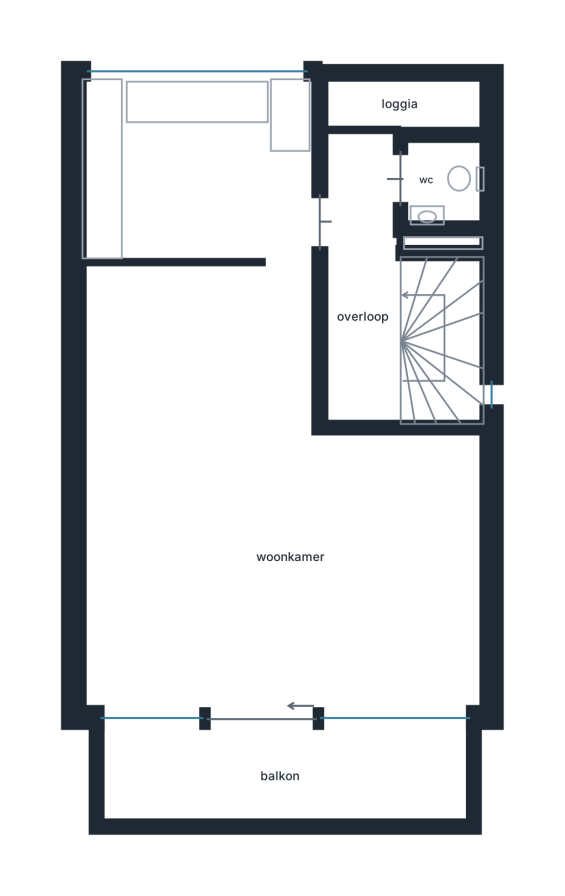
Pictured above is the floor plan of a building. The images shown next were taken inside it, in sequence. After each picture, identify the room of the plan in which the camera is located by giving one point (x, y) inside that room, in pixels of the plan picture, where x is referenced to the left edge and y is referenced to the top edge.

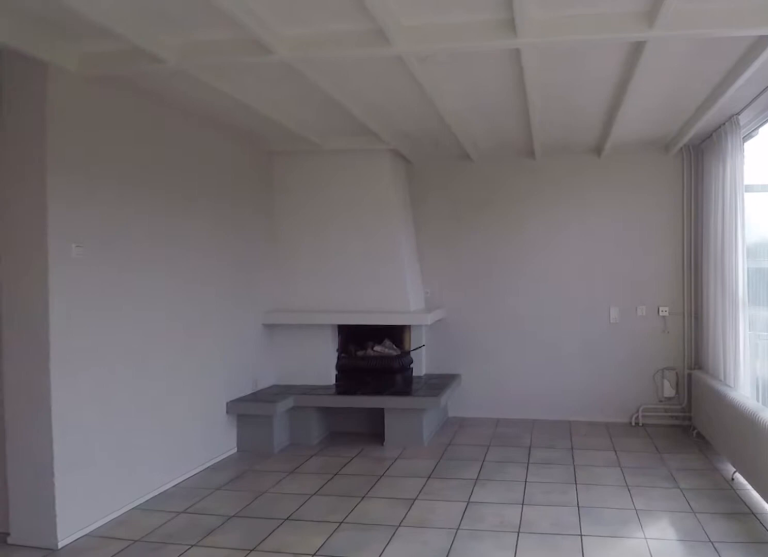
(413, 578)
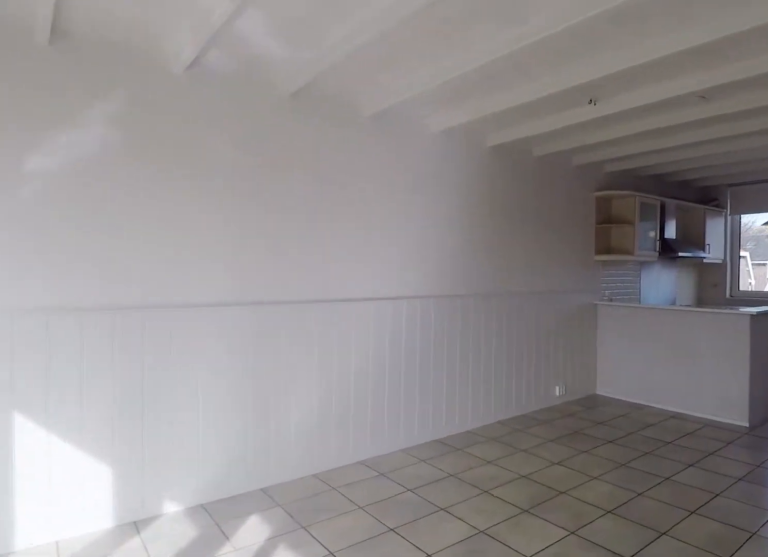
(258, 509)
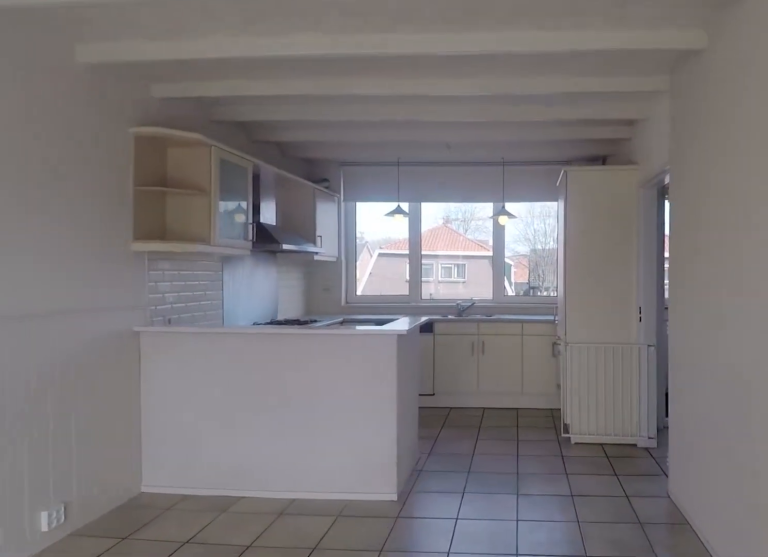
(260, 517)
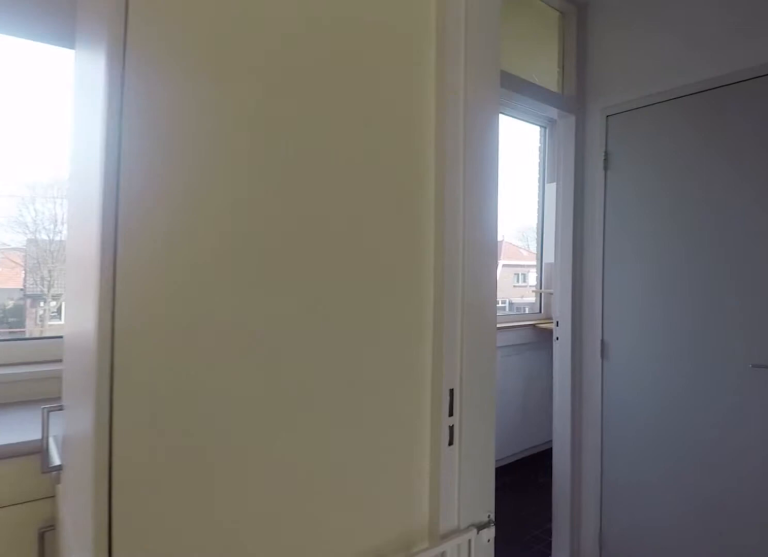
(173, 131)
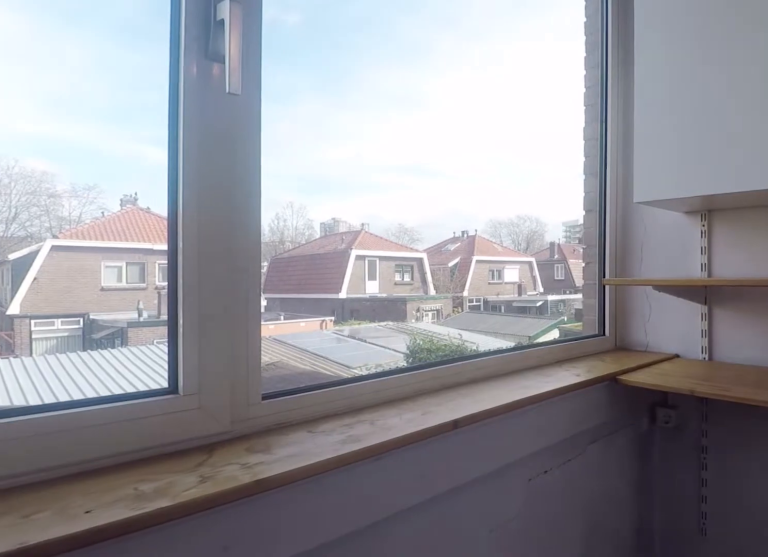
(403, 106)
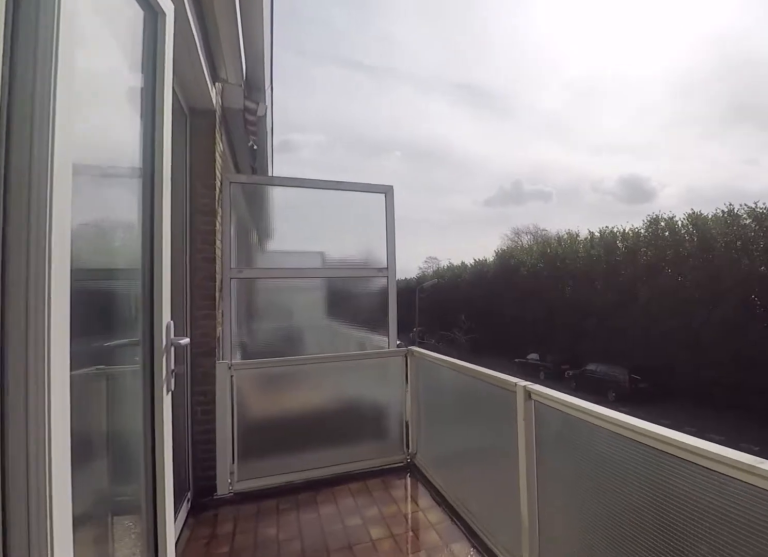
(284, 774)
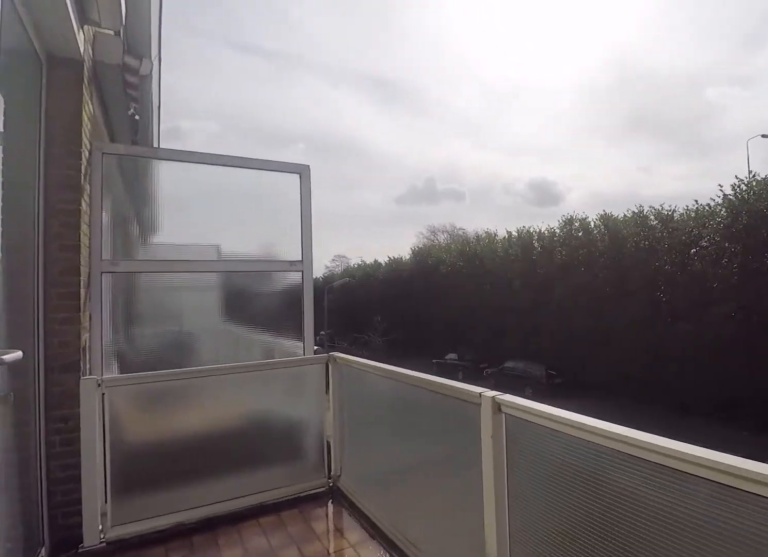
(284, 774)
